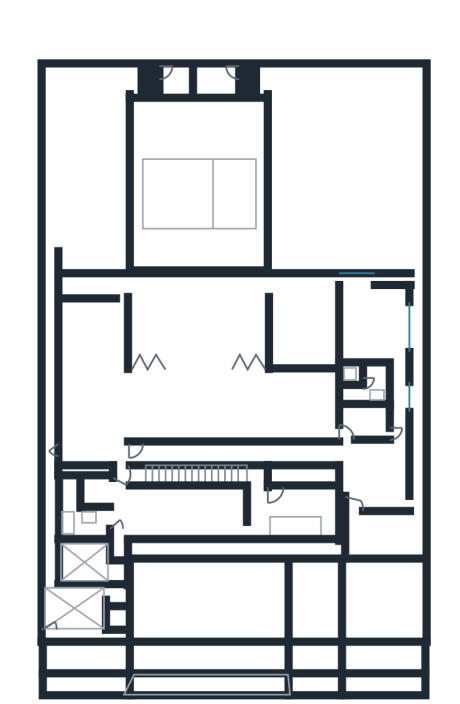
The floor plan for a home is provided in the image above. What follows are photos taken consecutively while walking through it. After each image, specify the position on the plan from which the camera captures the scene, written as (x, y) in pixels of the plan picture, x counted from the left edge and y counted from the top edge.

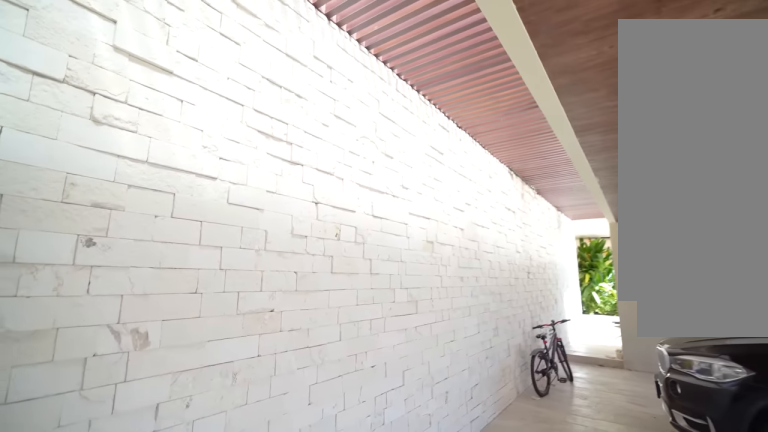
(157, 559)
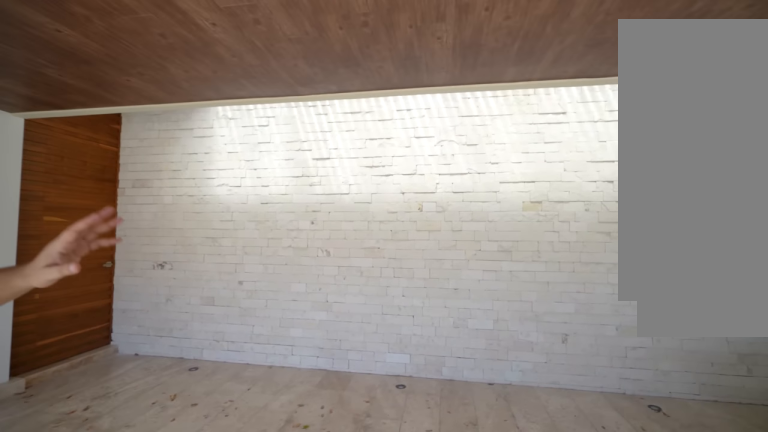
(183, 599)
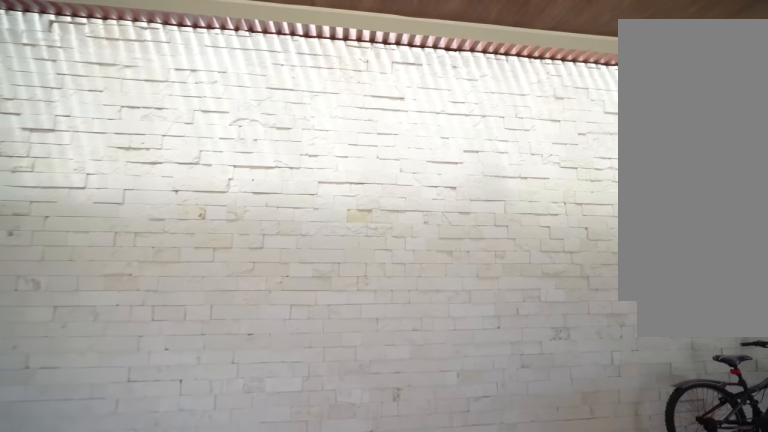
(183, 599)
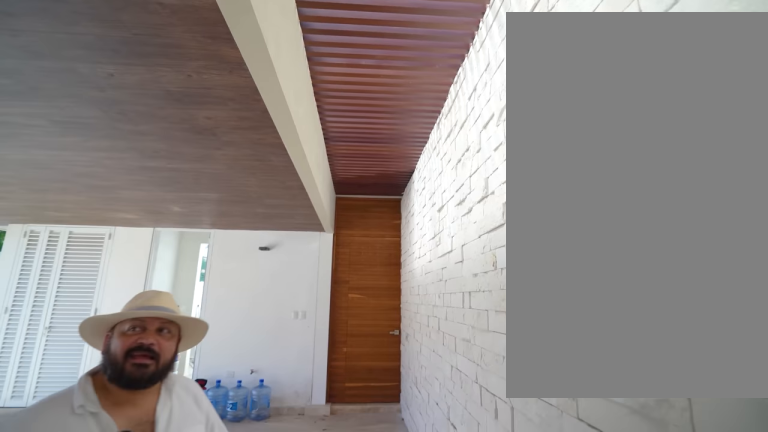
(183, 555)
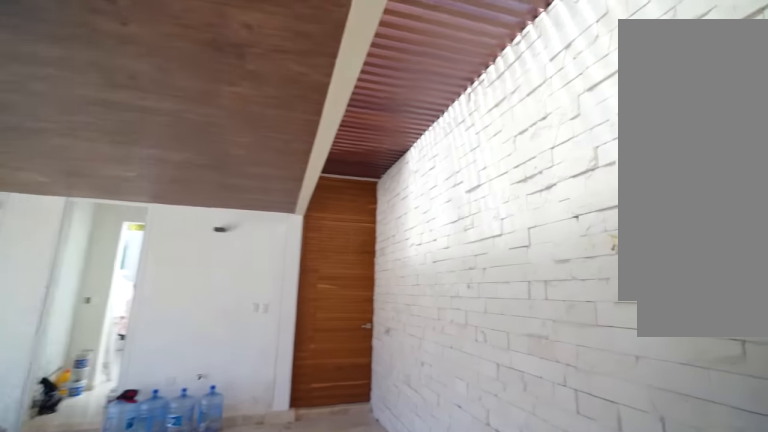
(214, 549)
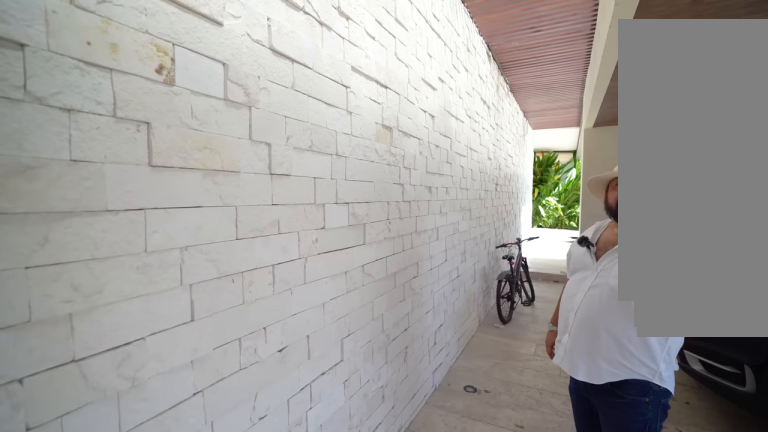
(173, 561)
